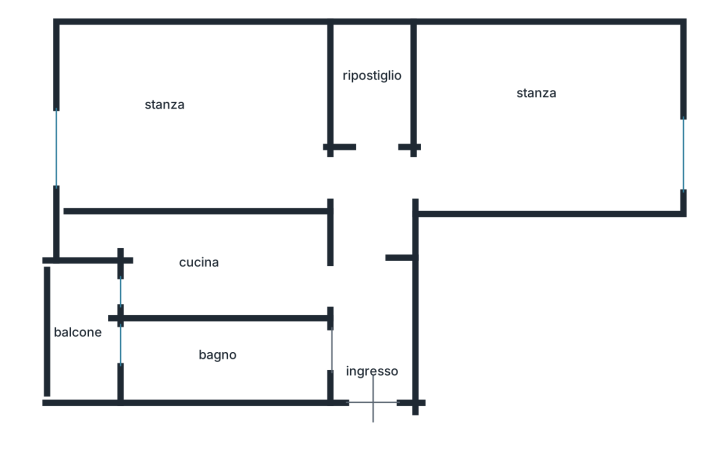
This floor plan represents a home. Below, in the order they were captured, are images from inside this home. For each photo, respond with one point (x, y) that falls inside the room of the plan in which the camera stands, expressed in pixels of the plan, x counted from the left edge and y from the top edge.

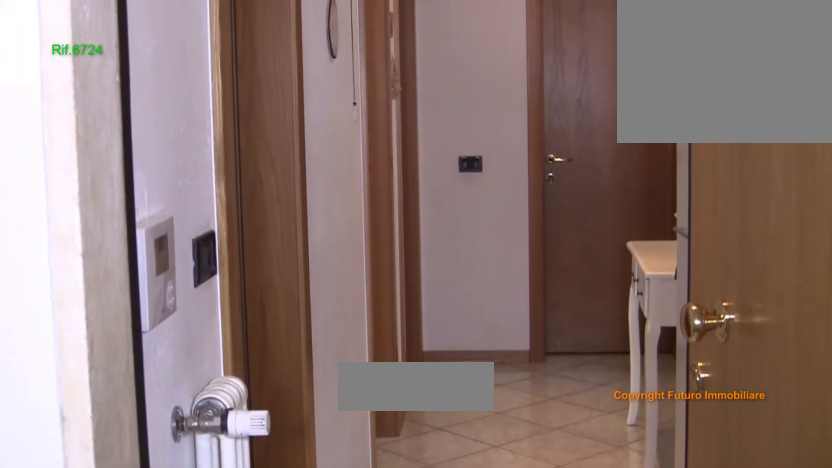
(371, 258)
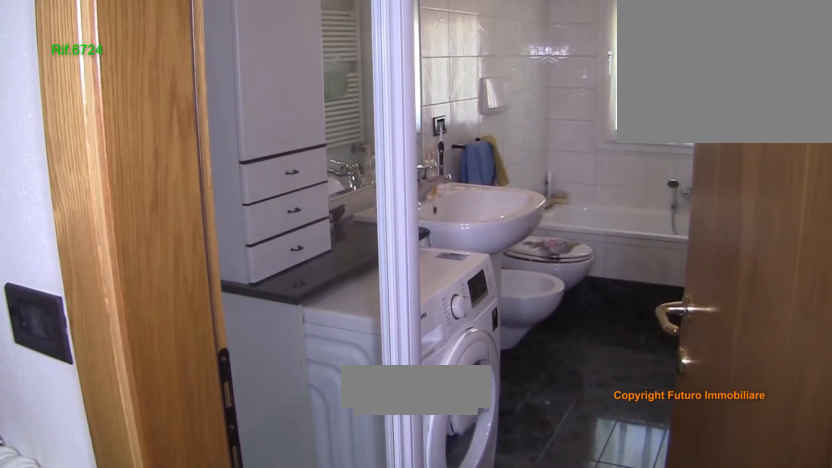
(236, 358)
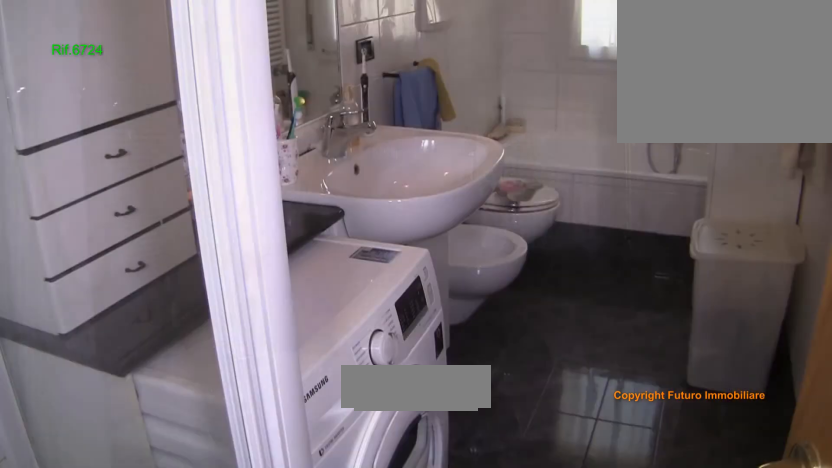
(236, 358)
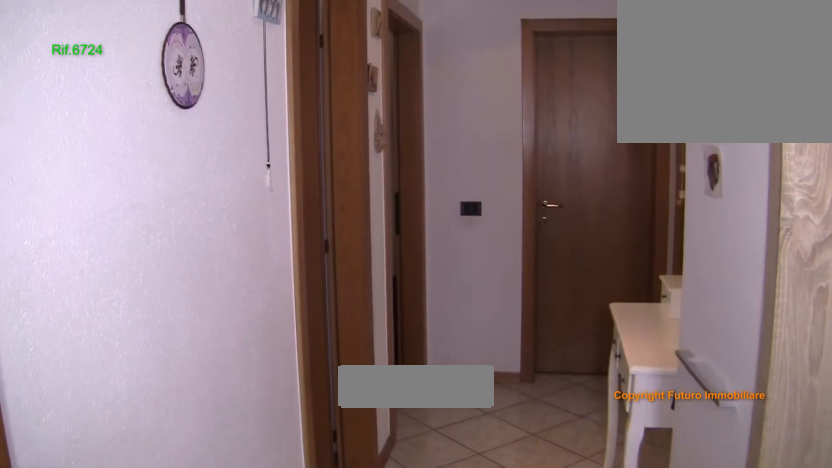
(371, 258)
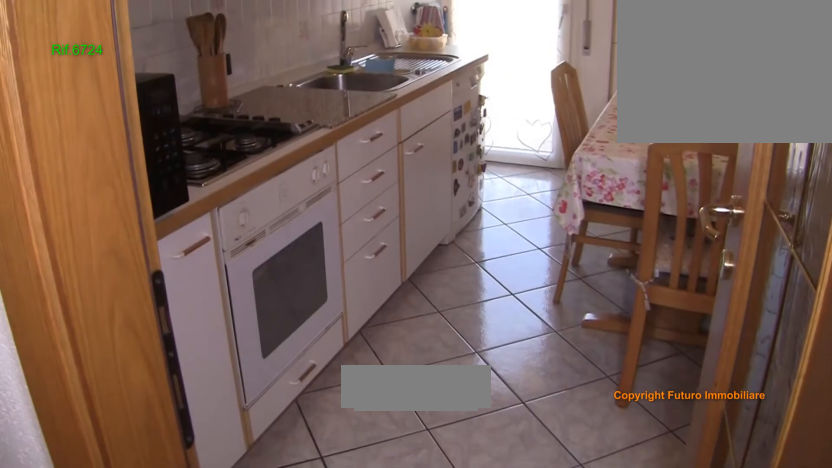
(228, 265)
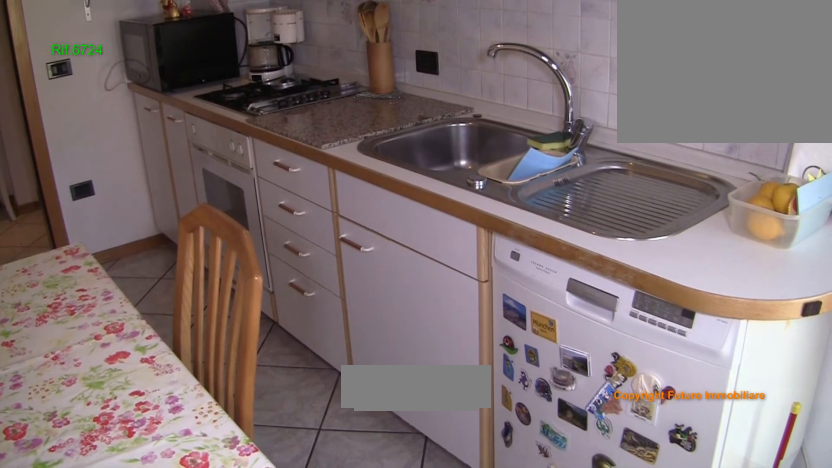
(228, 265)
